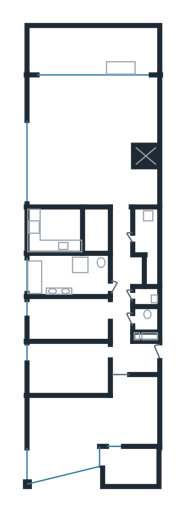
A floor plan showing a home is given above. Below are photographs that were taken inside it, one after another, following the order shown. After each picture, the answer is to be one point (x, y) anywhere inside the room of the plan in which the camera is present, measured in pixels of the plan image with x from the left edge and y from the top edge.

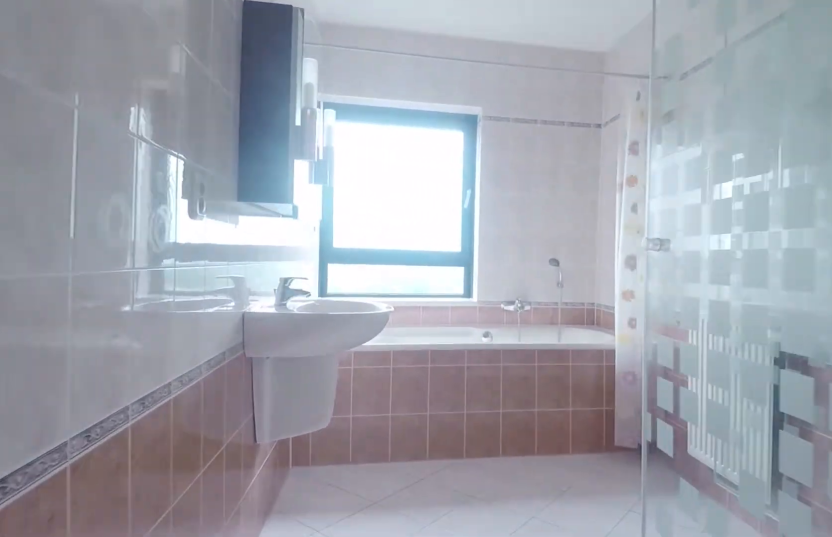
(69, 276)
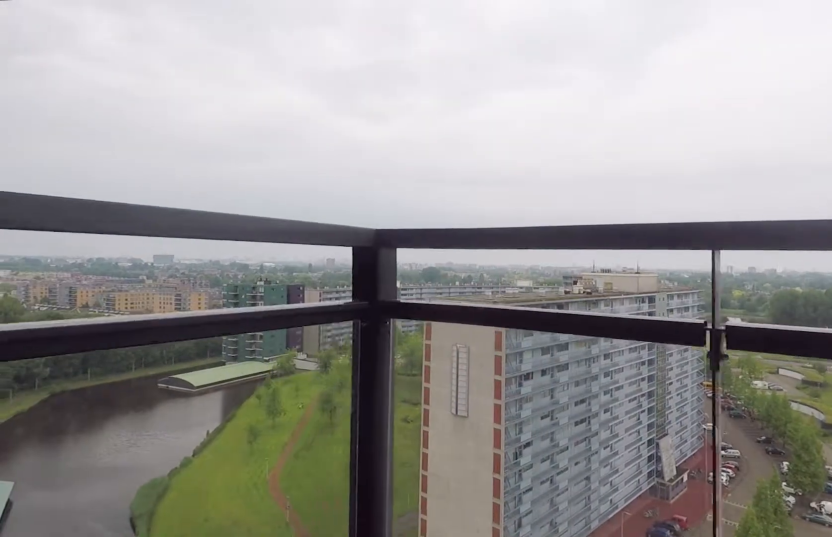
(129, 467)
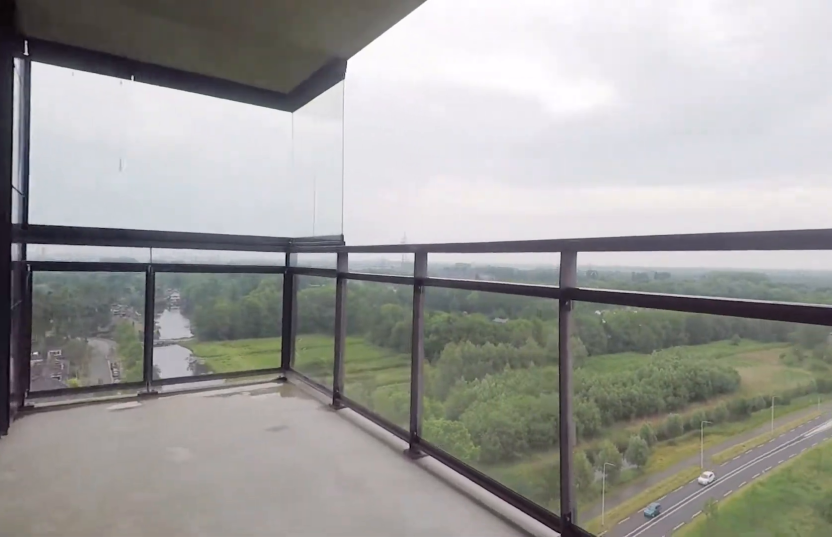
(93, 50)
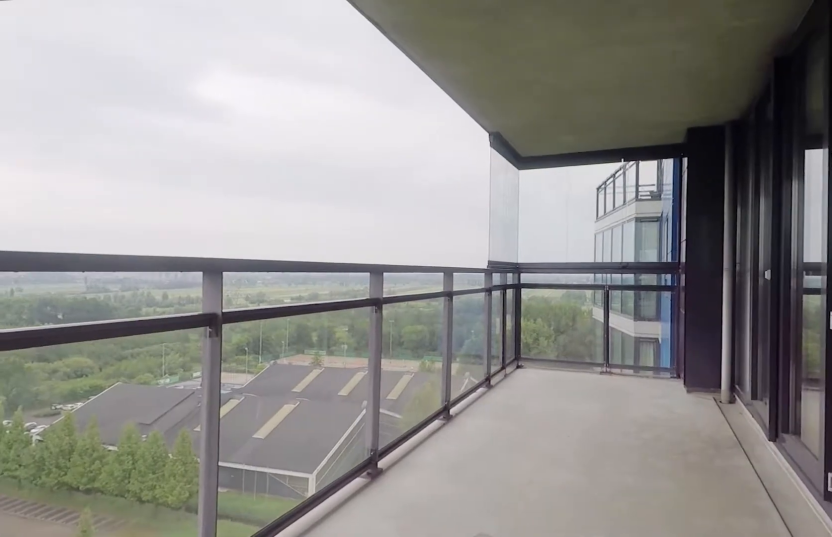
(93, 50)
